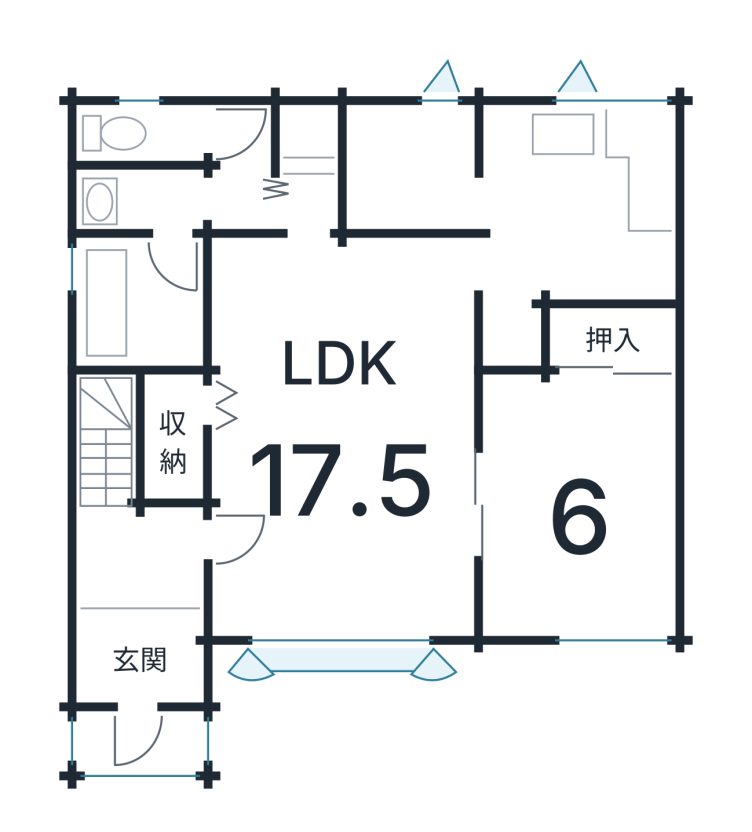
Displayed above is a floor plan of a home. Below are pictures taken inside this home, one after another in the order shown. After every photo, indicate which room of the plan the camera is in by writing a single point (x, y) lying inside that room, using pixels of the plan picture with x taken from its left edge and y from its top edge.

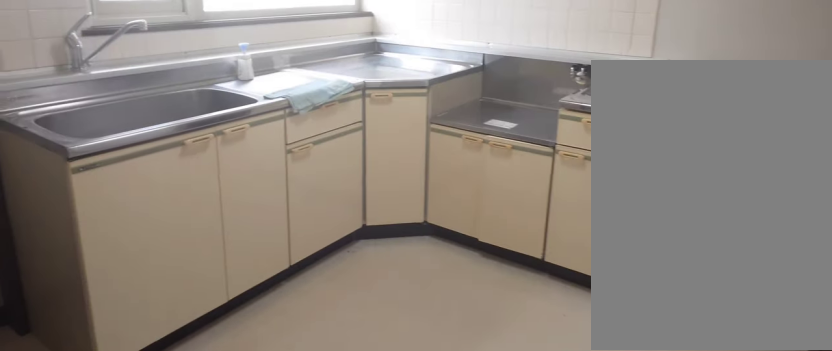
(567, 208)
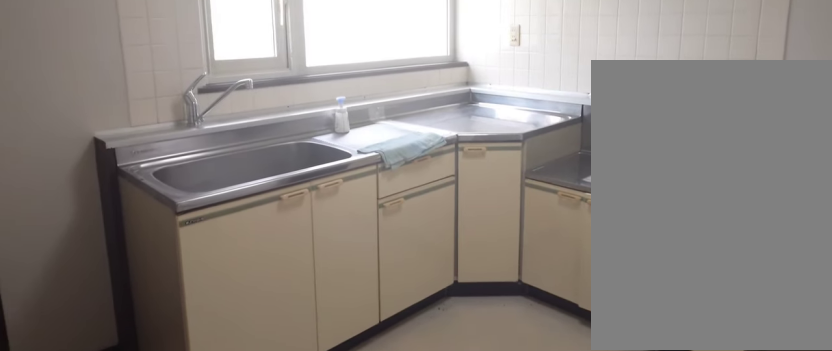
(567, 208)
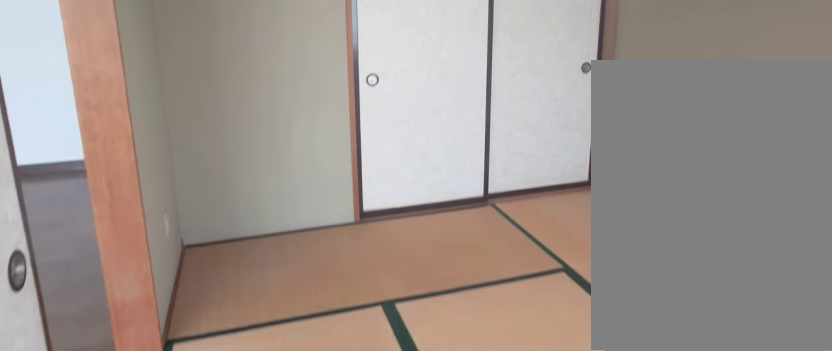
(572, 511)
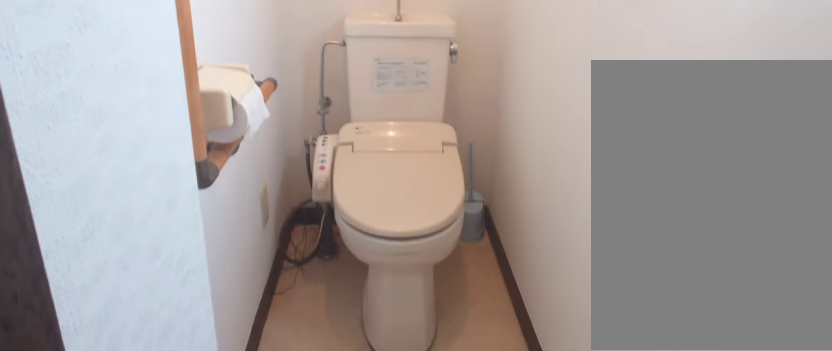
(144, 130)
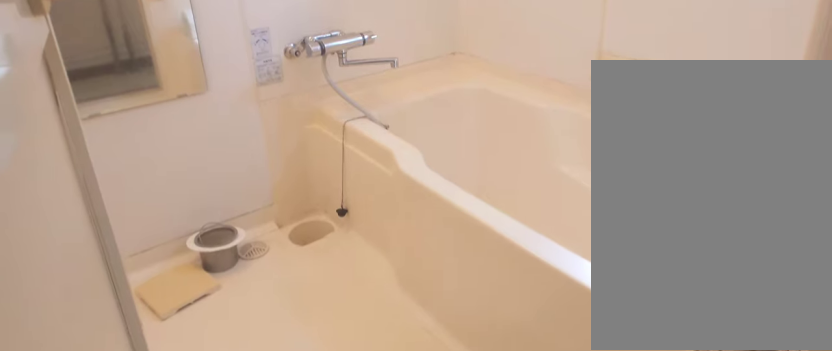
(117, 254)
